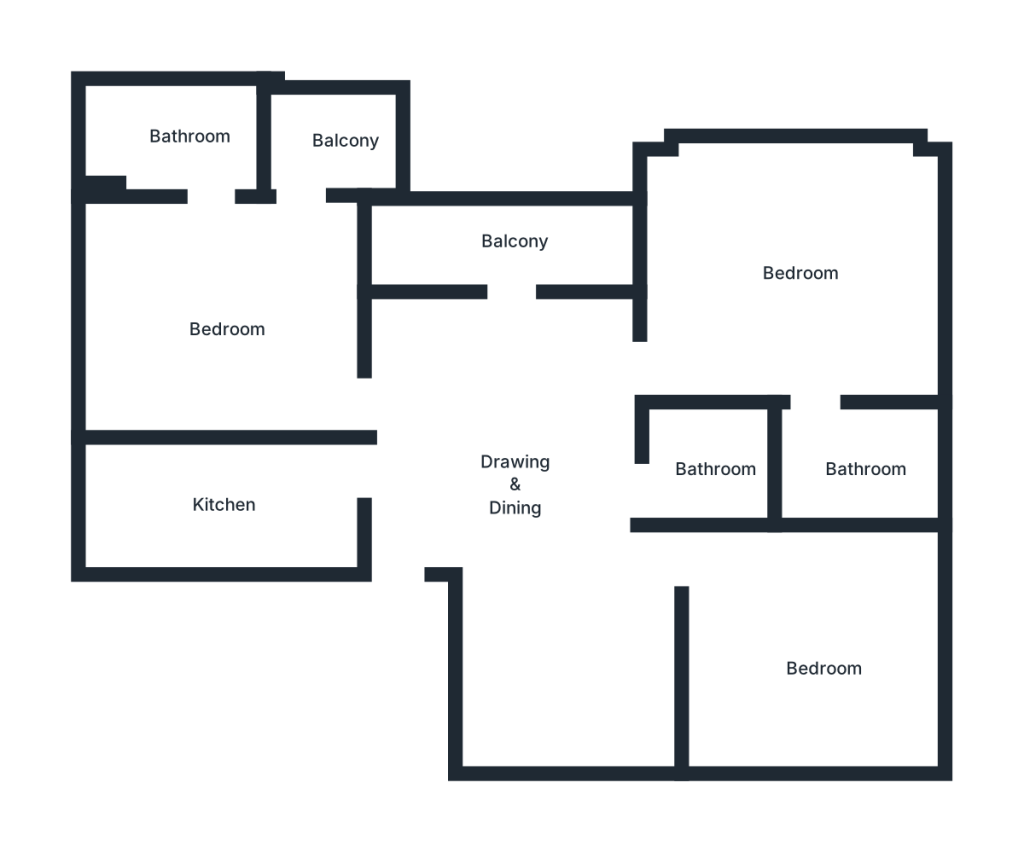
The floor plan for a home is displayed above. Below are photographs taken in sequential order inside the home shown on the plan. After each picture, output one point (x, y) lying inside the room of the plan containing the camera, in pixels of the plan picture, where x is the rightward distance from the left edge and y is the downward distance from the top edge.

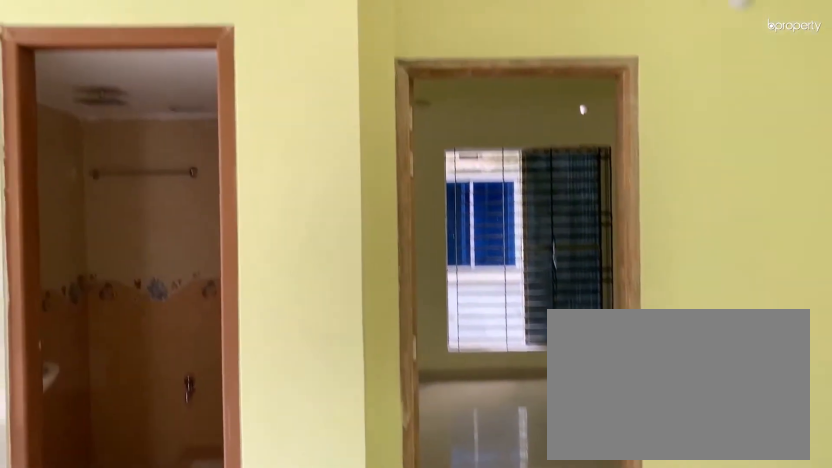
(566, 675)
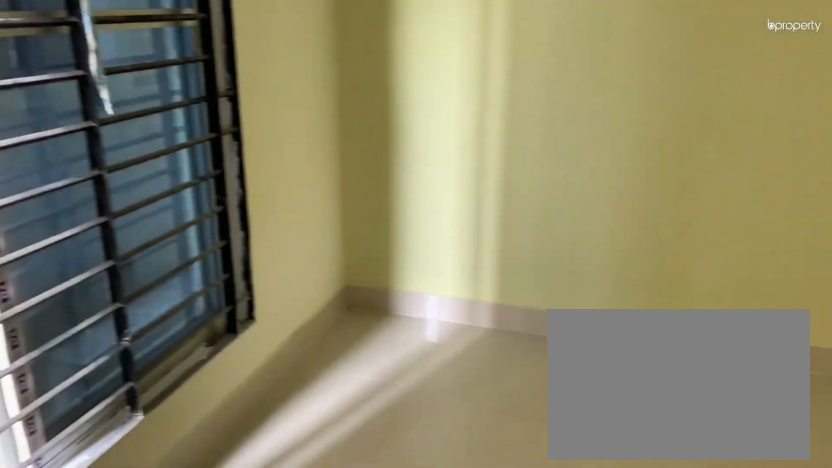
(819, 664)
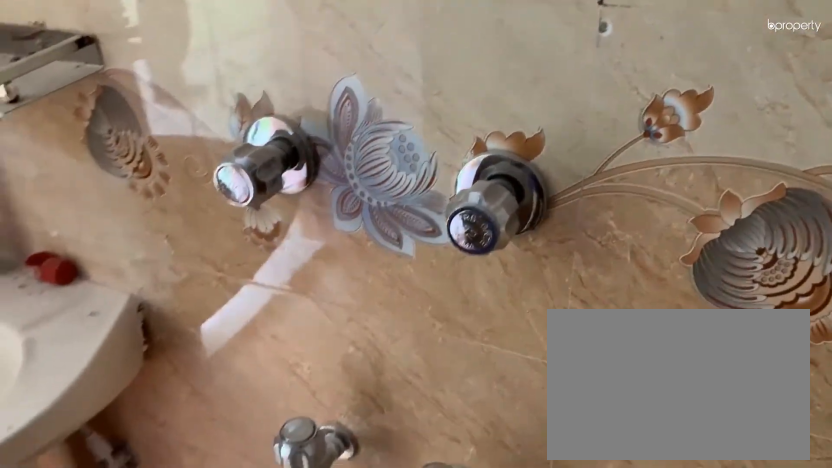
(718, 467)
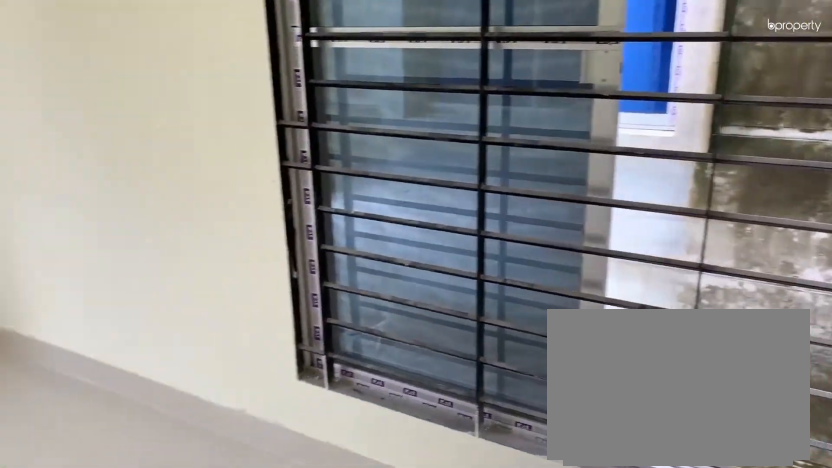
(794, 278)
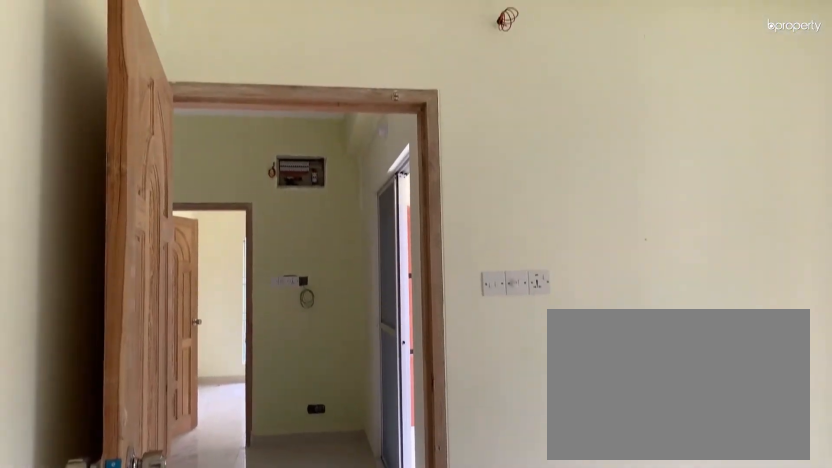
(794, 278)
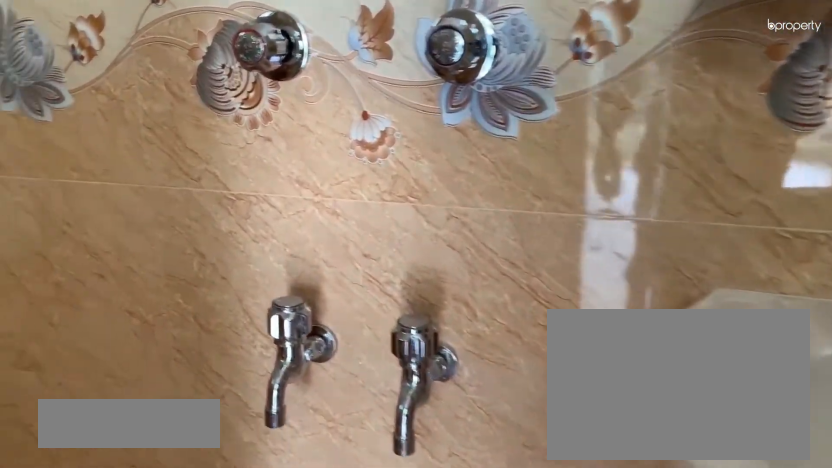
(864, 460)
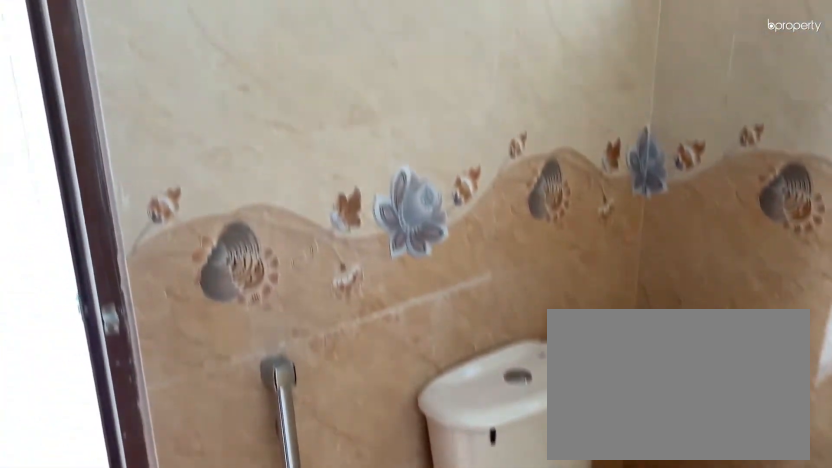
(864, 460)
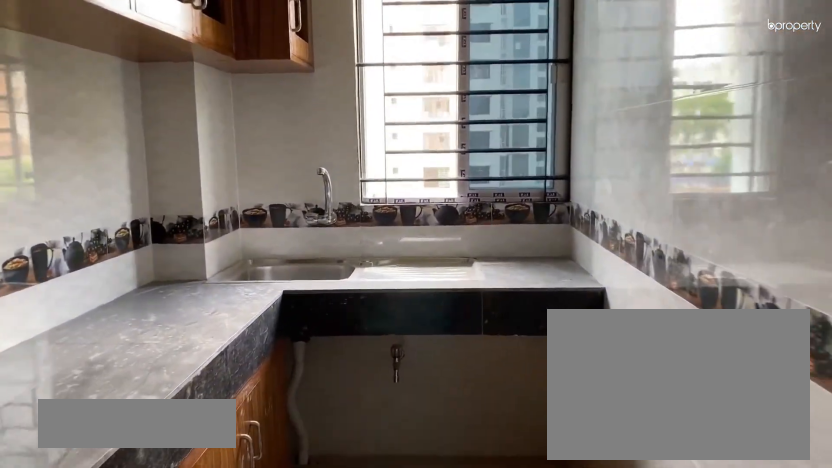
(223, 502)
